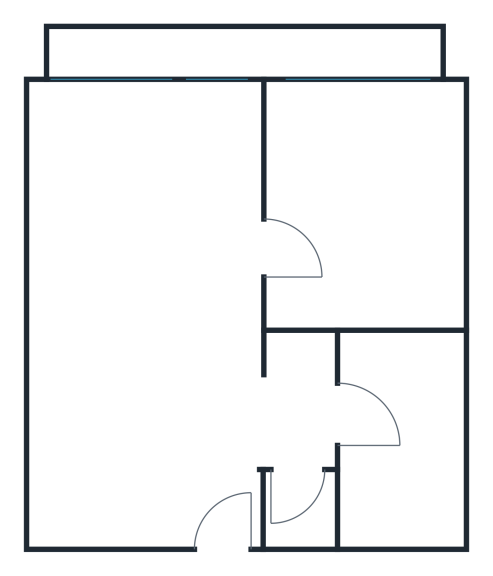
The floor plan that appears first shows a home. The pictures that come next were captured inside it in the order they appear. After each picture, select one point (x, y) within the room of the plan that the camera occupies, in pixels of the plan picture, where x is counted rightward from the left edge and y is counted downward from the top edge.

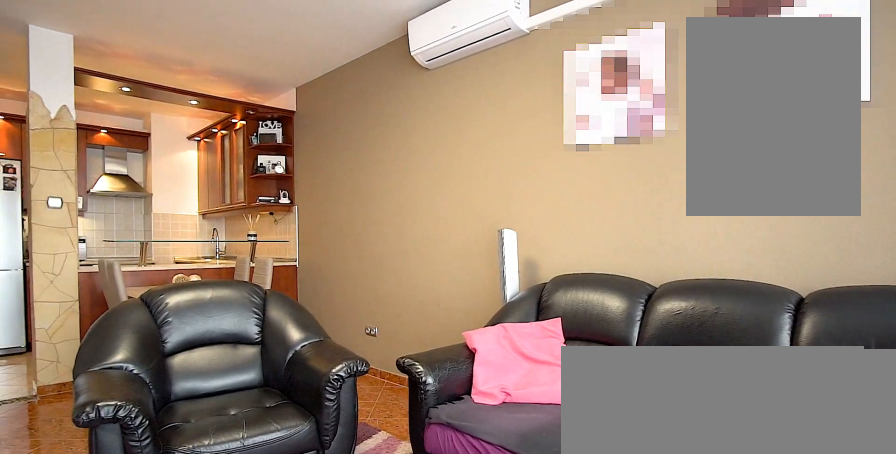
(154, 232)
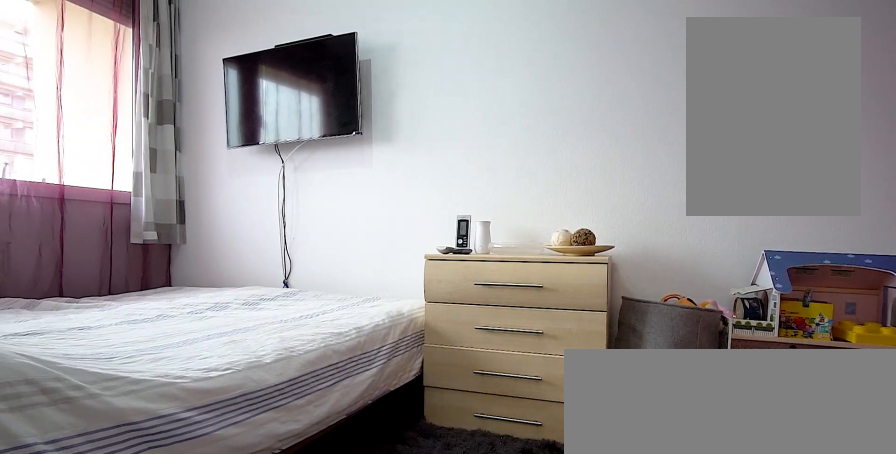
(358, 223)
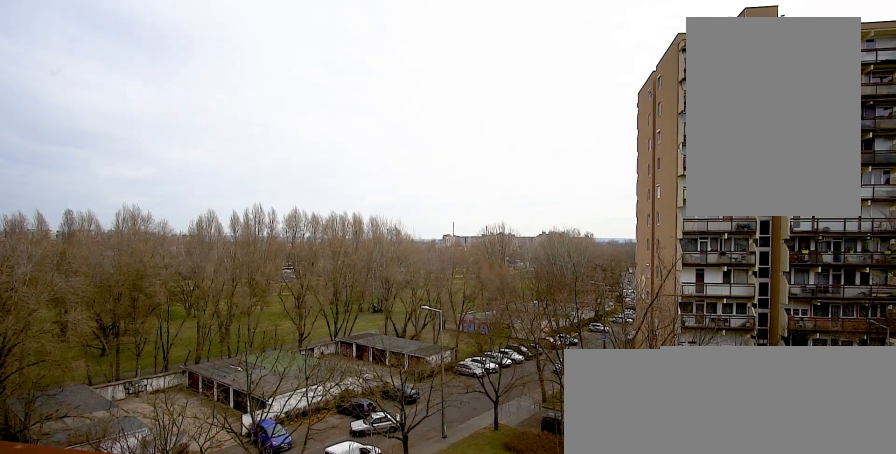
(248, 57)
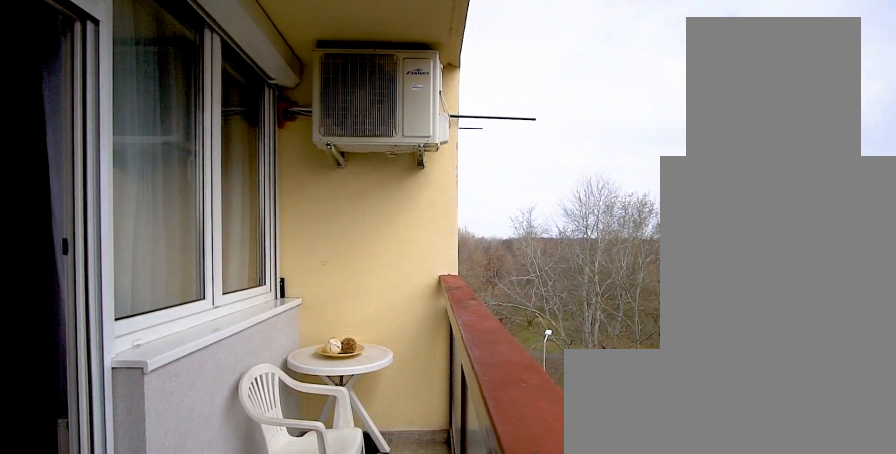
(248, 57)
